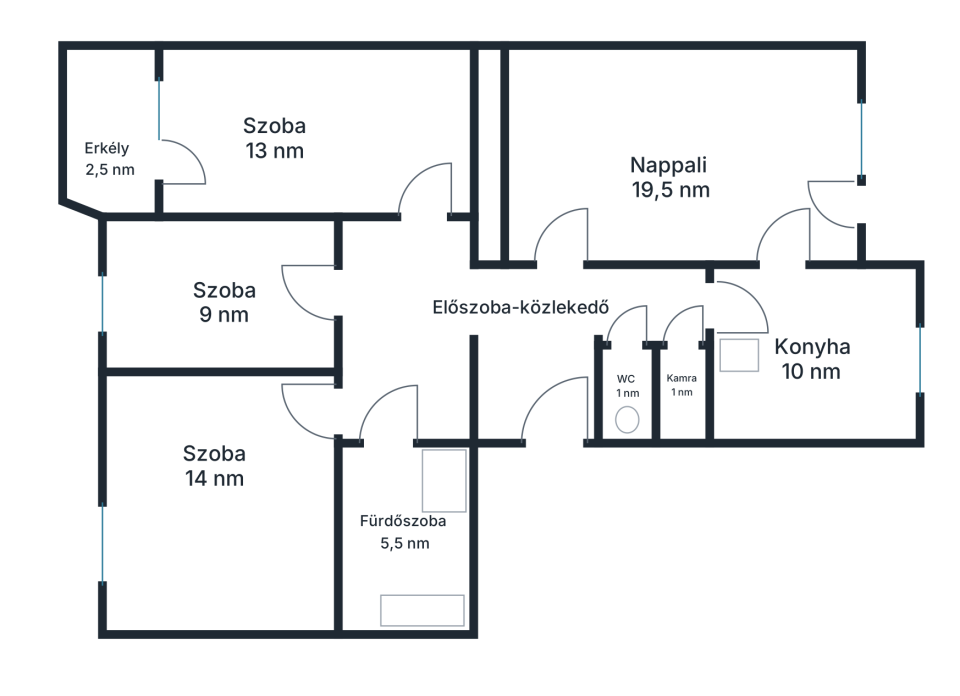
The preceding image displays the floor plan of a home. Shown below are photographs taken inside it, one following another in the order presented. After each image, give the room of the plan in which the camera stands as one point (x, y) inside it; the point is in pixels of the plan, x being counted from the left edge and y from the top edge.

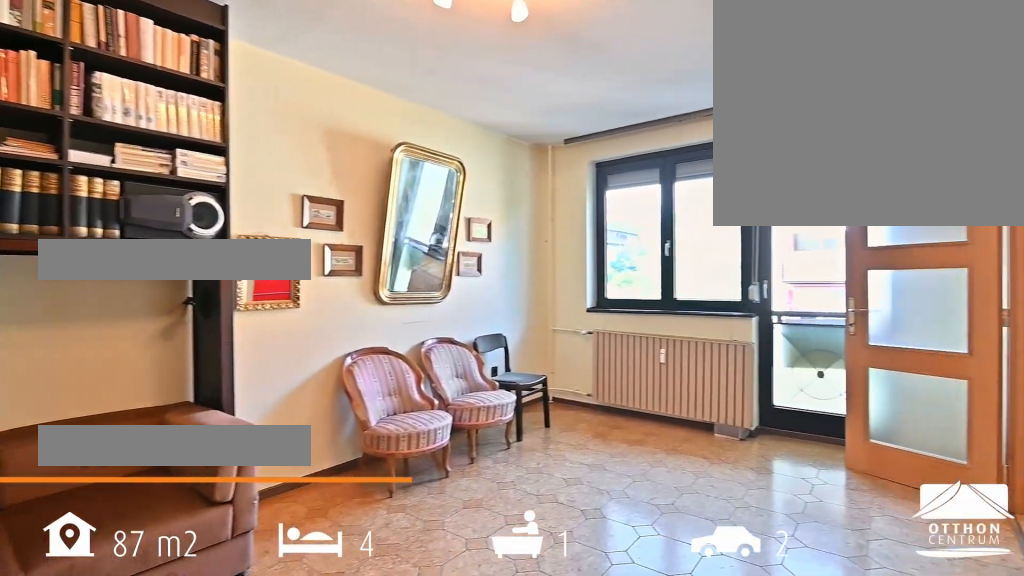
(671, 133)
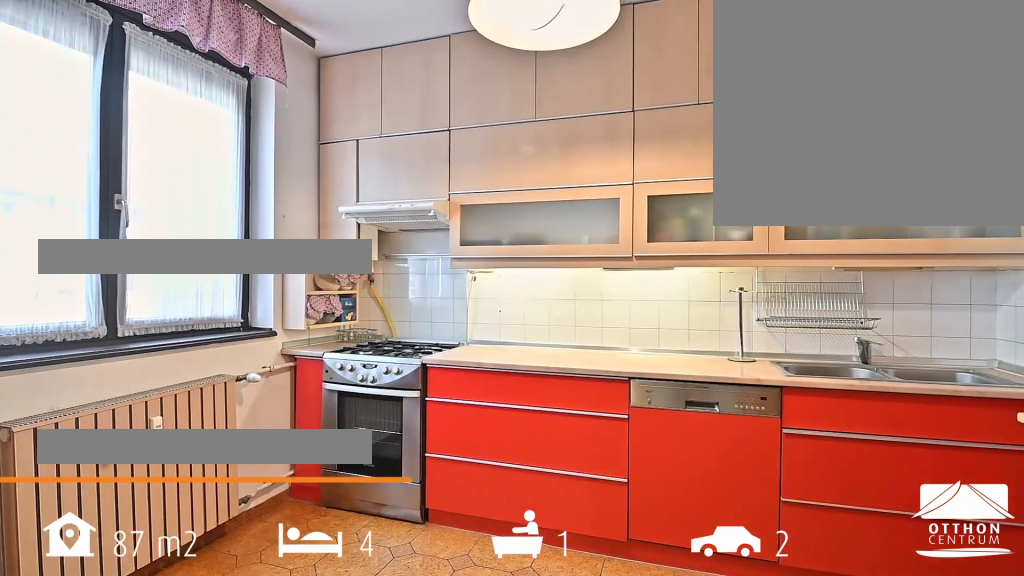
(814, 361)
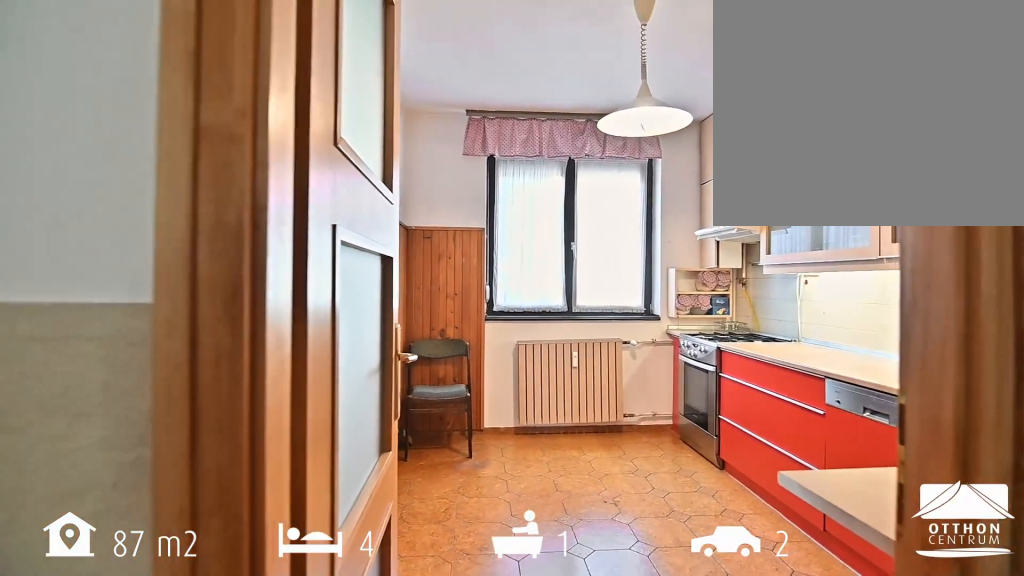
(814, 361)
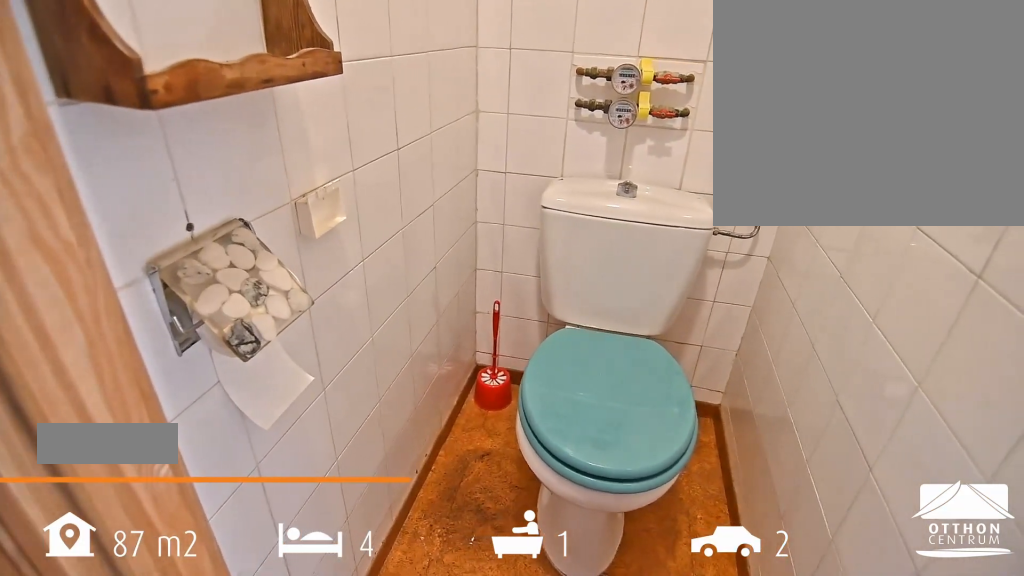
(629, 398)
